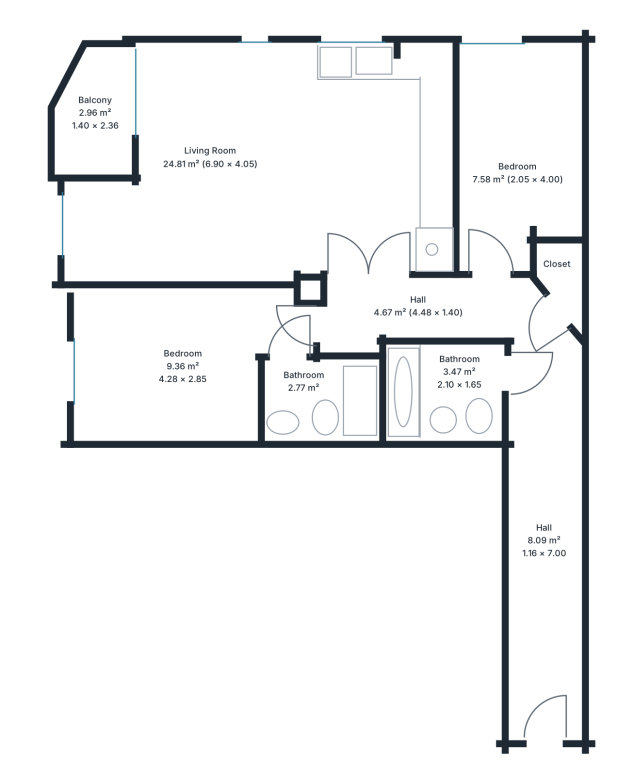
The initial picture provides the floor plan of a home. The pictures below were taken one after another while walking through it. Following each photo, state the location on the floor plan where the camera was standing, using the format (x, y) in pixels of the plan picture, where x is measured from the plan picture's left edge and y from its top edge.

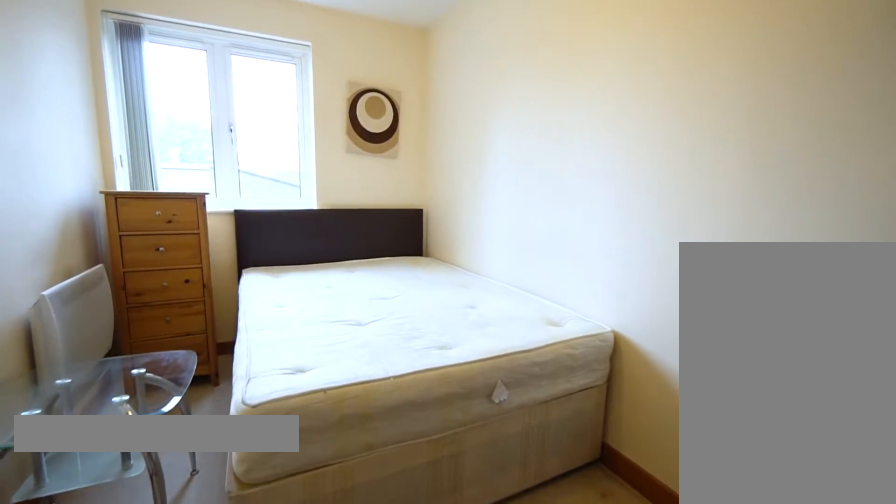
(498, 226)
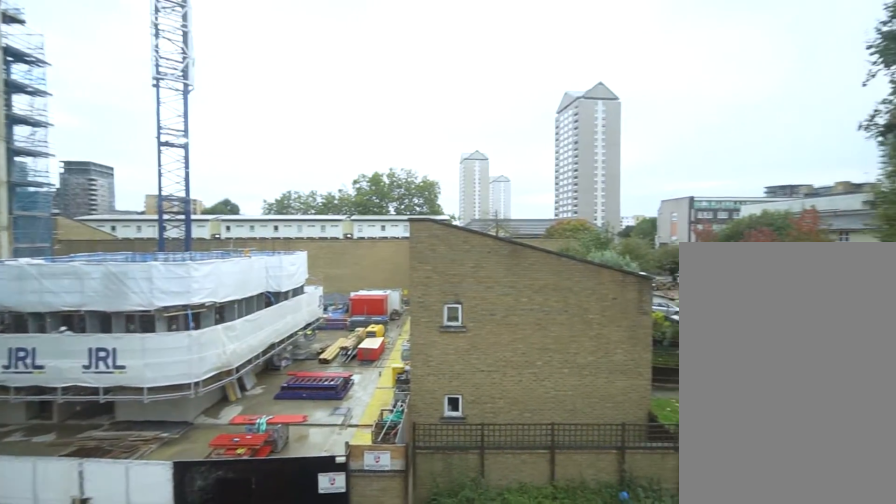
(497, 65)
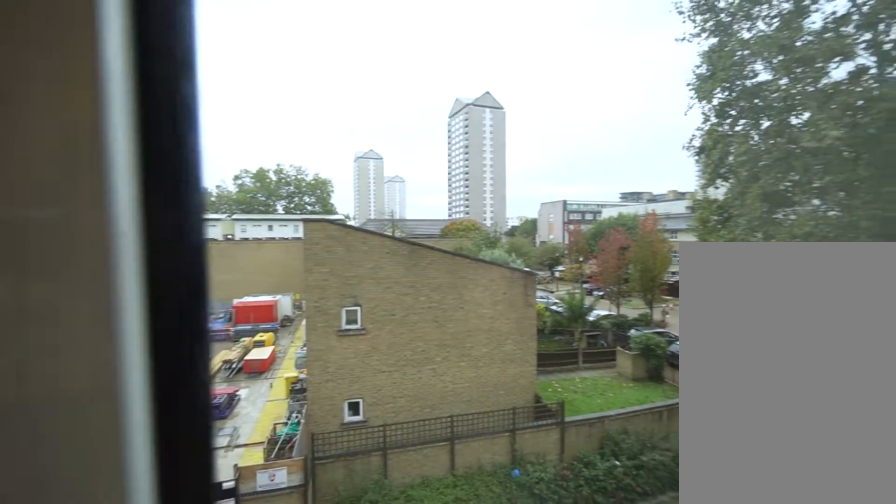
(497, 70)
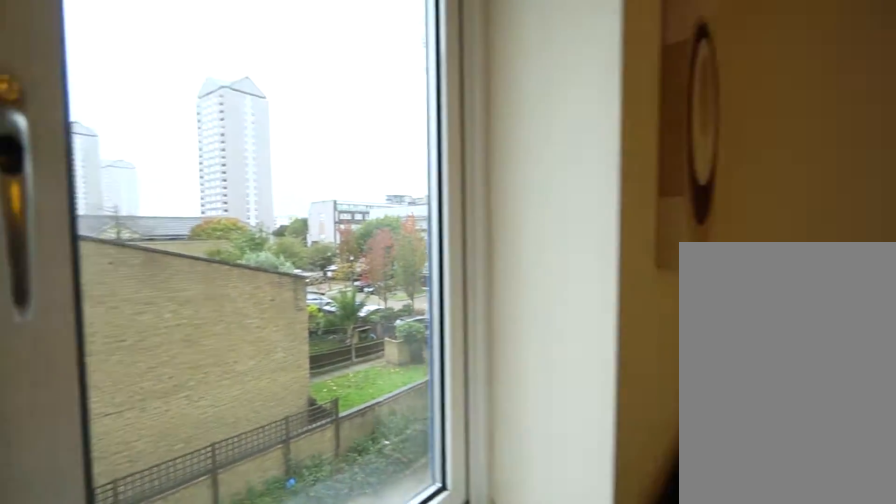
(497, 75)
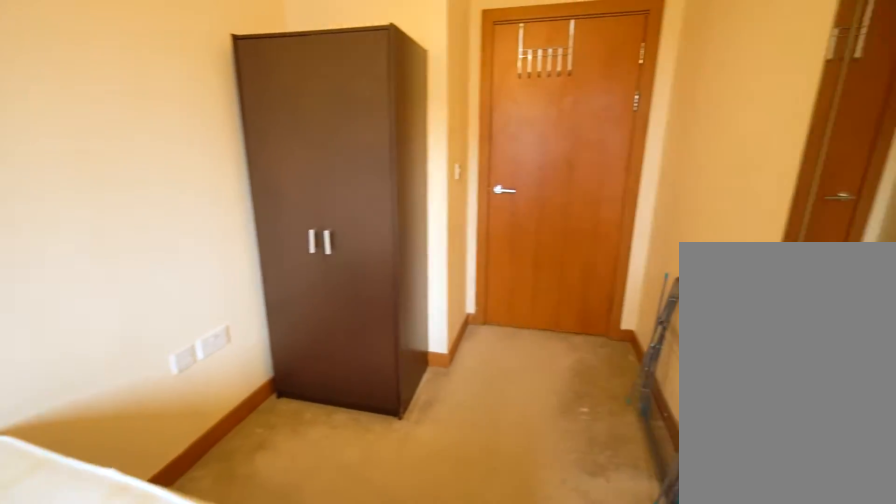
(497, 84)
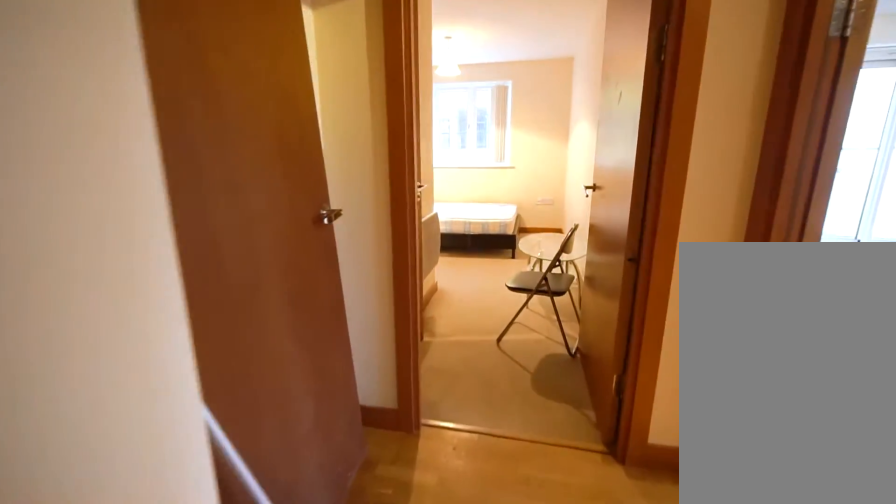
(400, 304)
